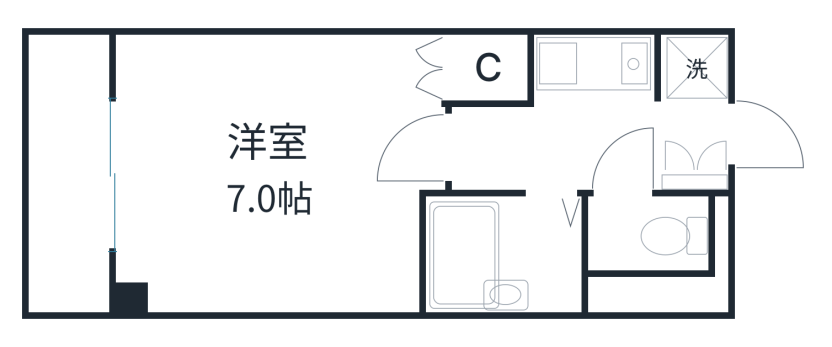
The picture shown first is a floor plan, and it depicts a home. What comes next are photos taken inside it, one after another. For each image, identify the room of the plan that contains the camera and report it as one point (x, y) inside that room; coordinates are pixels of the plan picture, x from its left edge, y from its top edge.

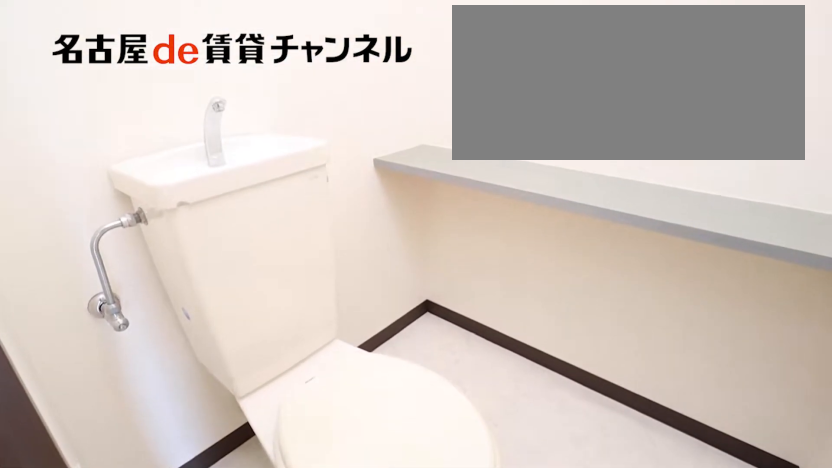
(647, 236)
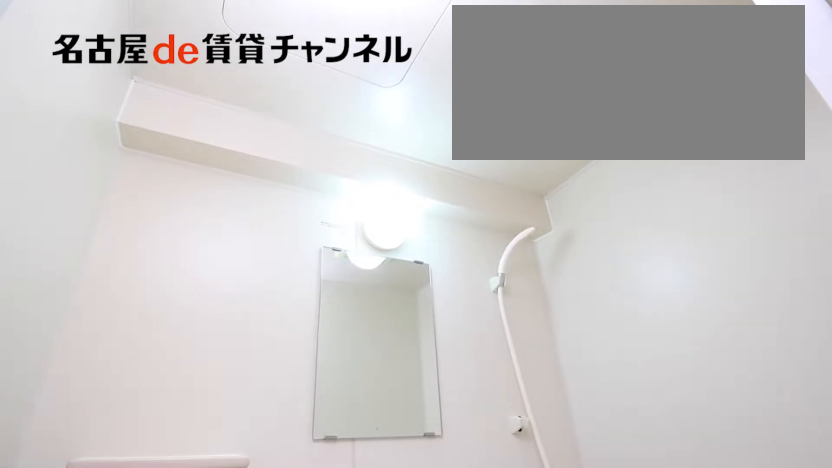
(513, 255)
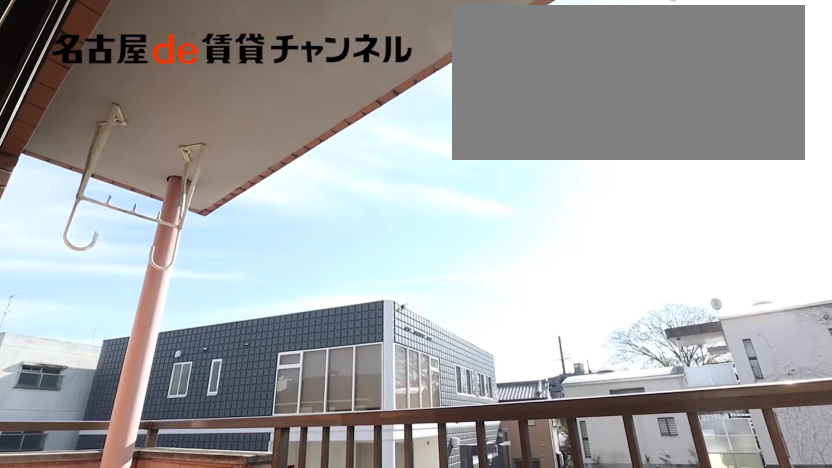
(68, 174)
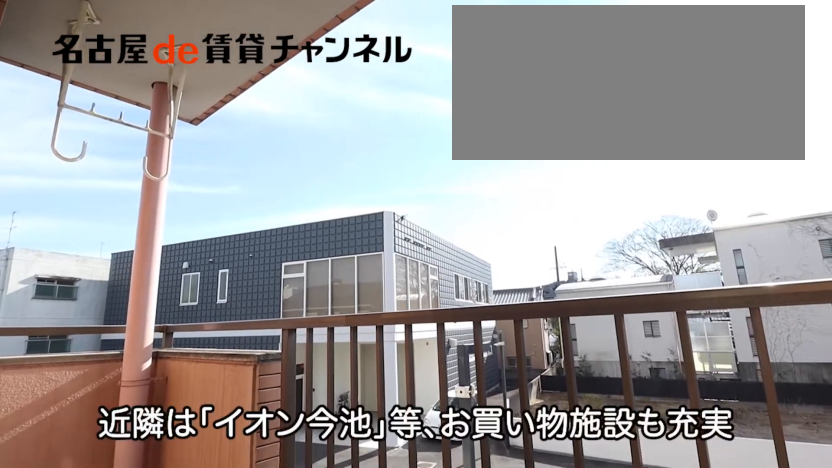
(68, 174)
